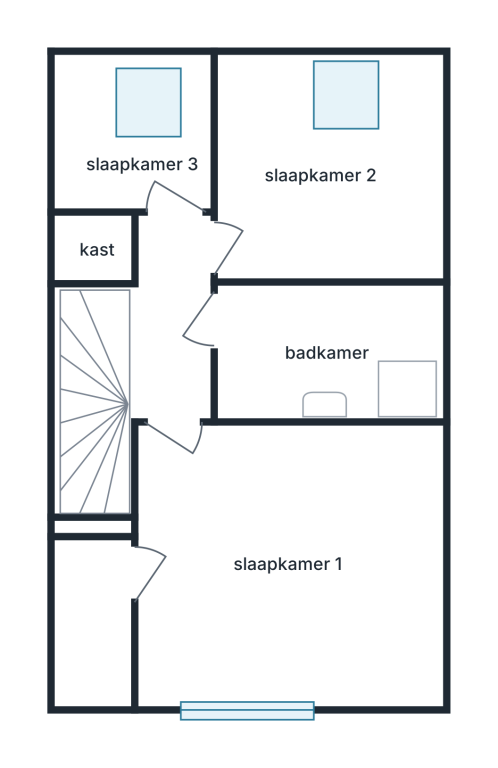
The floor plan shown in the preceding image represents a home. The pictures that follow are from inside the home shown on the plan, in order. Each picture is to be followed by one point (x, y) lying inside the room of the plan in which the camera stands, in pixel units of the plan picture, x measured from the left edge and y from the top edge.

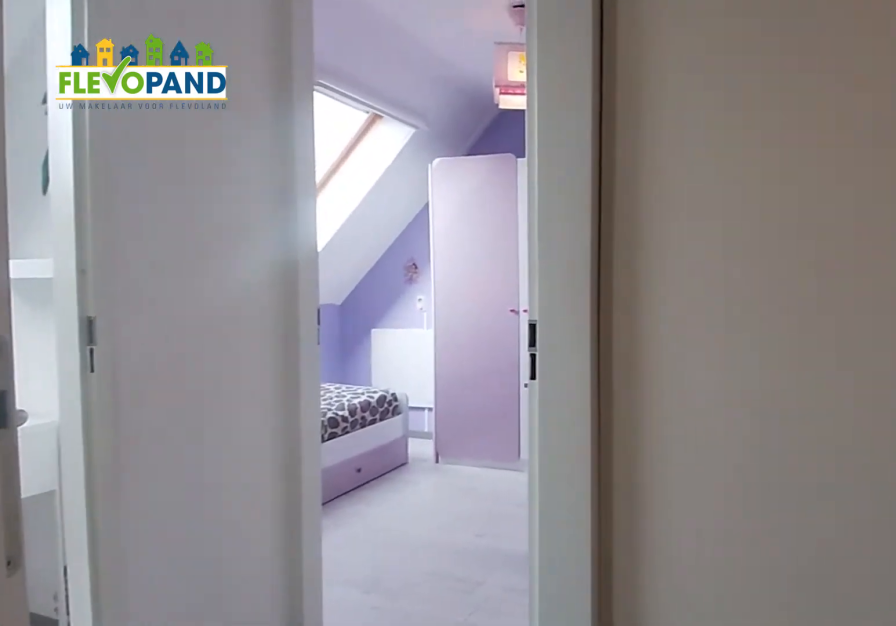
(168, 319)
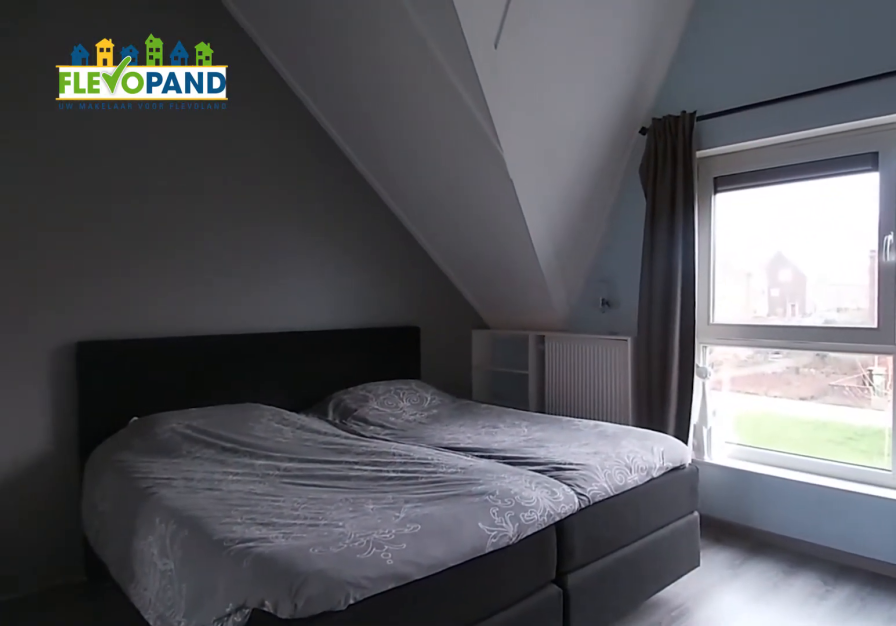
(284, 592)
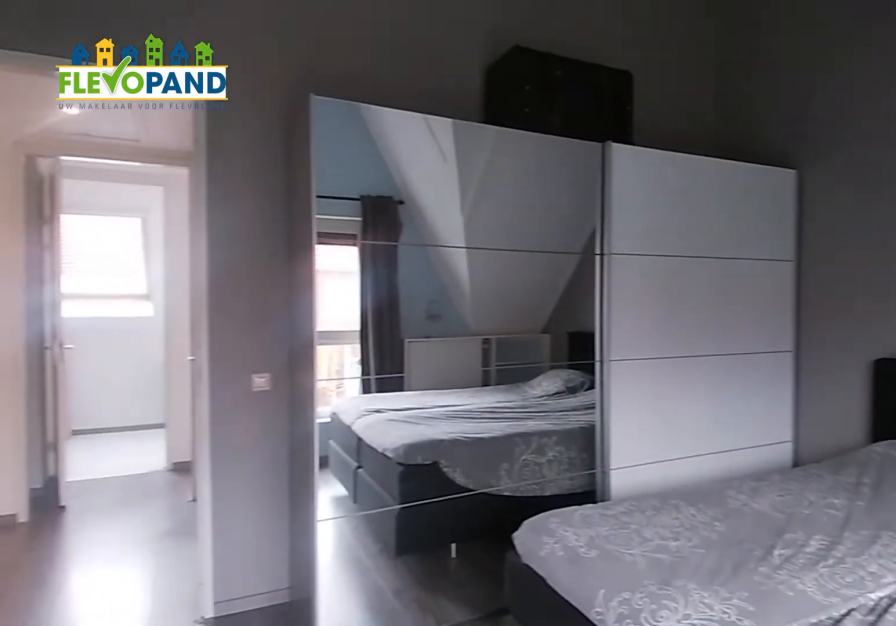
(284, 592)
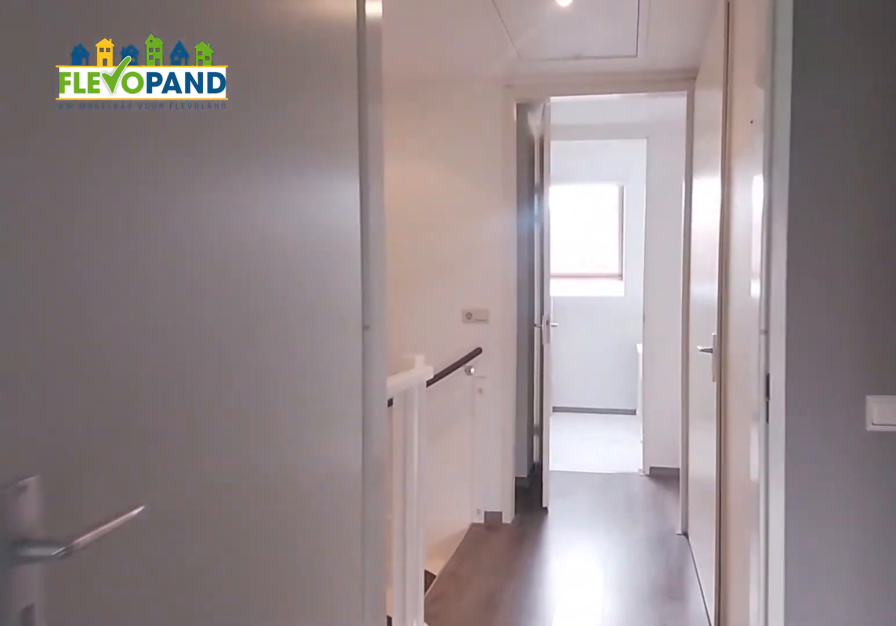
(284, 592)
